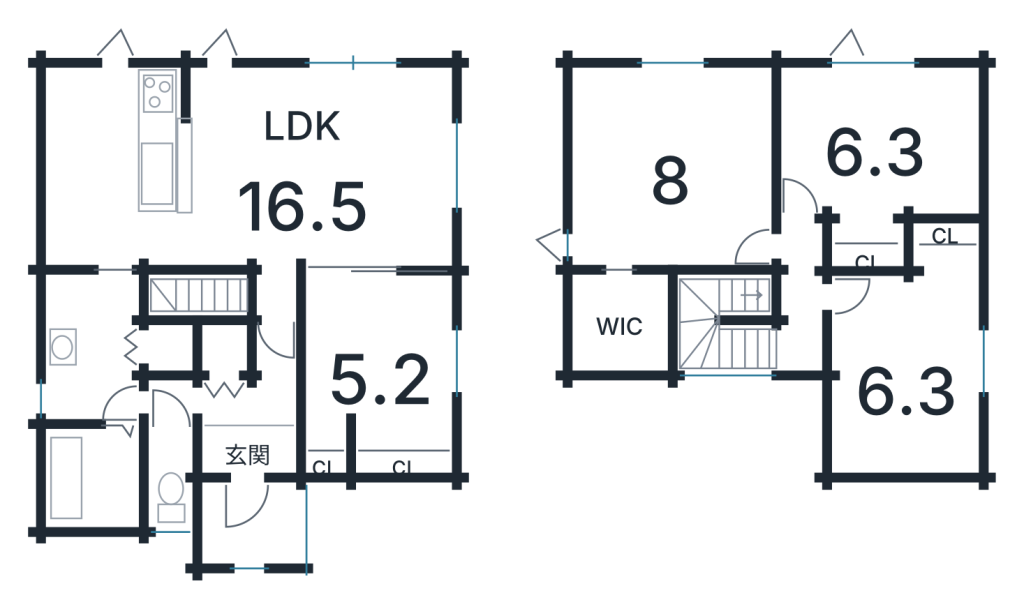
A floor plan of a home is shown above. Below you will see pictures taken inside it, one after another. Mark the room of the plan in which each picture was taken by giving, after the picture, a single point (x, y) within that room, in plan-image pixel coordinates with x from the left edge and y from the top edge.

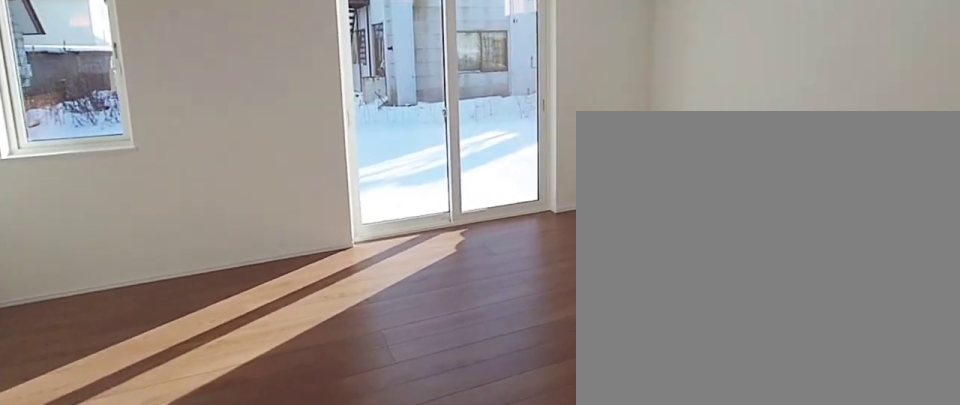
(342, 178)
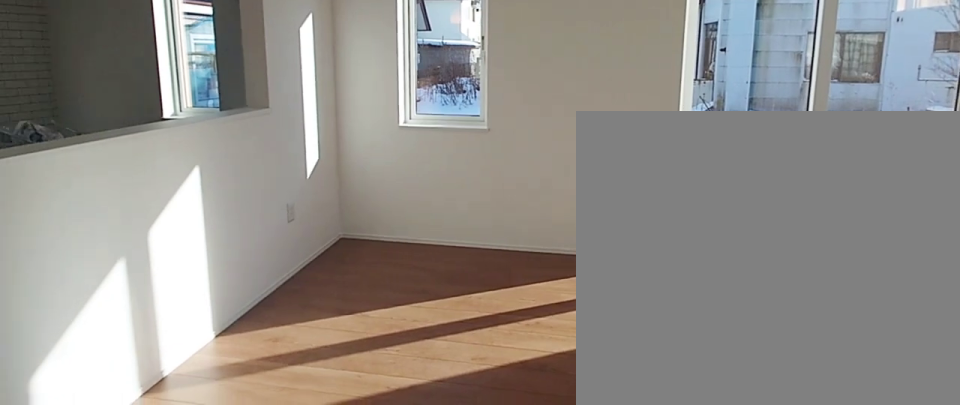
(342, 178)
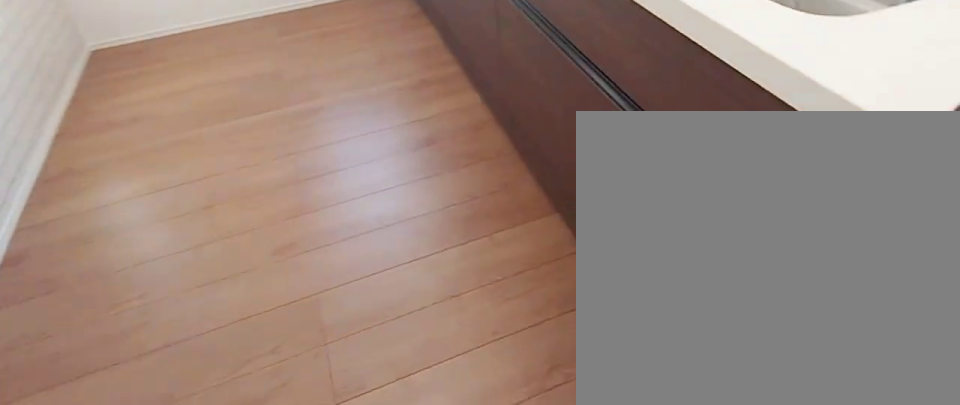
(110, 178)
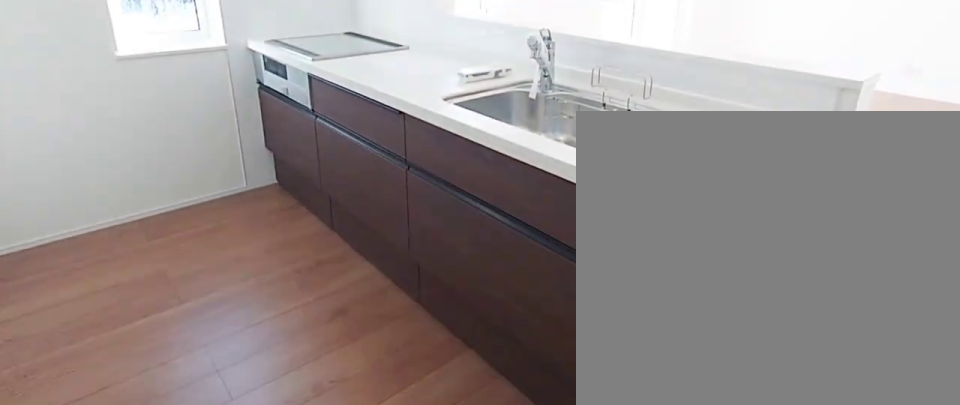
(110, 178)
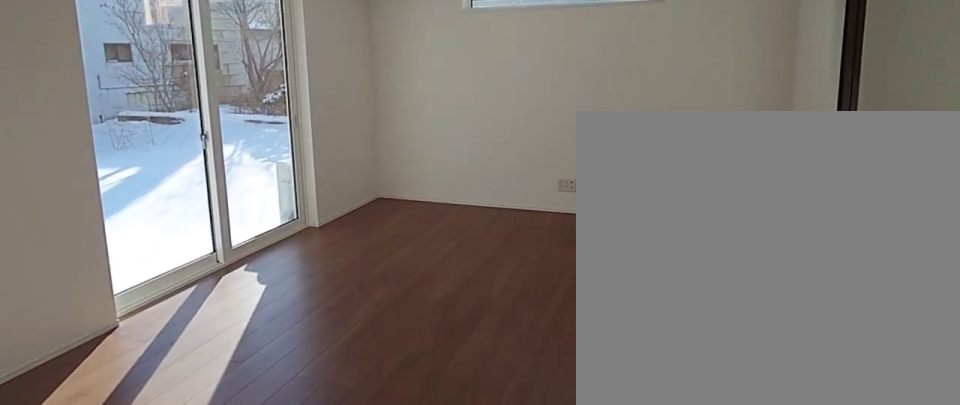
(334, 178)
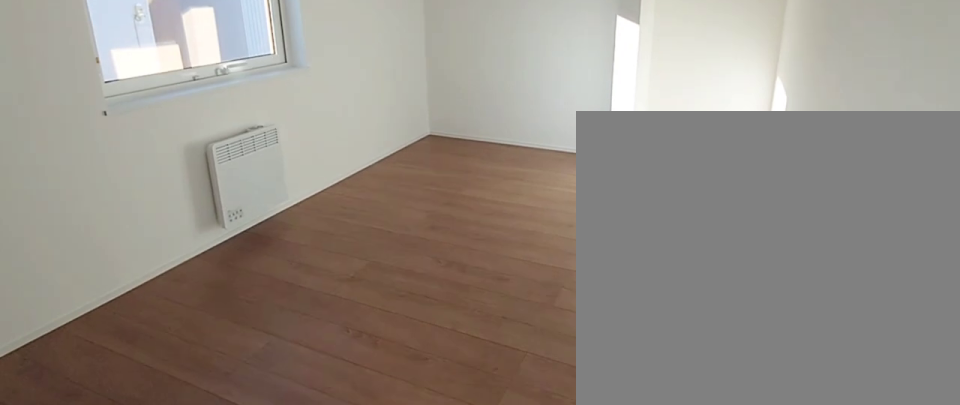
(378, 379)
